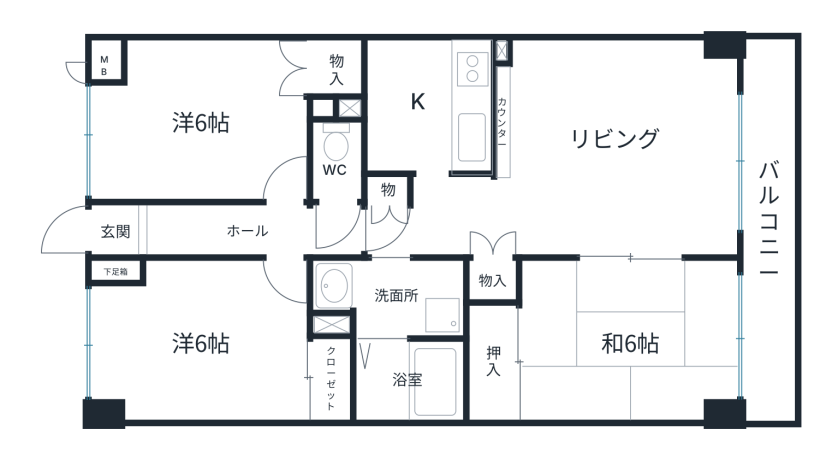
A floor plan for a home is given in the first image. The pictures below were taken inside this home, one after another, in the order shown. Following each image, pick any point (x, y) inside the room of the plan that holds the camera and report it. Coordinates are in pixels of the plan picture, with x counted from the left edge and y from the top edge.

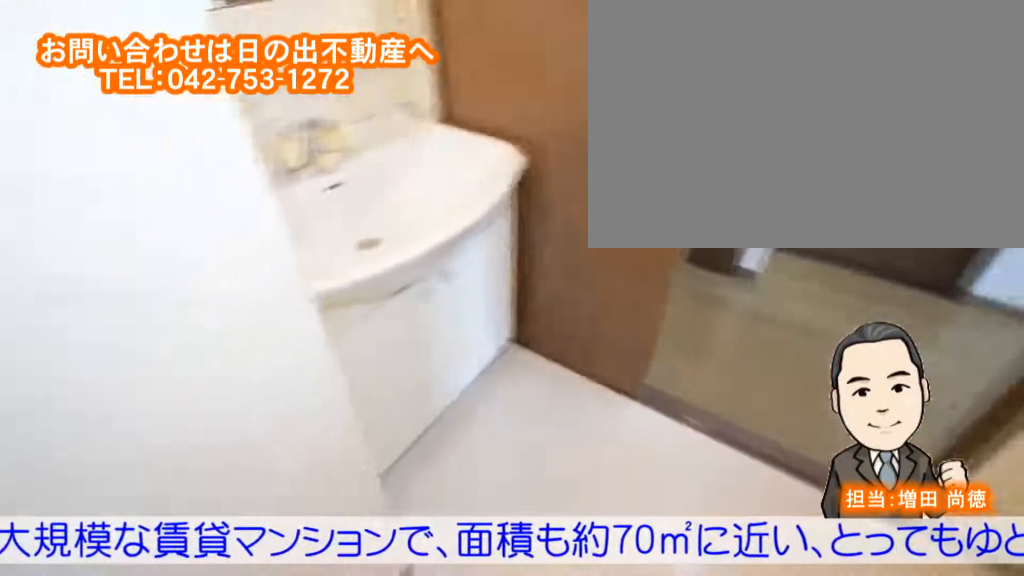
(419, 290)
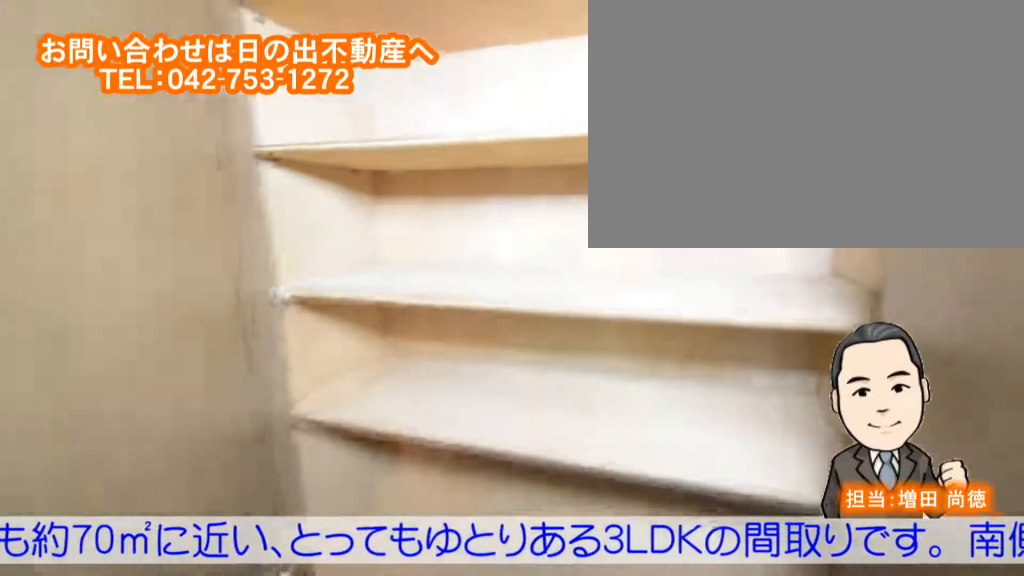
(394, 224)
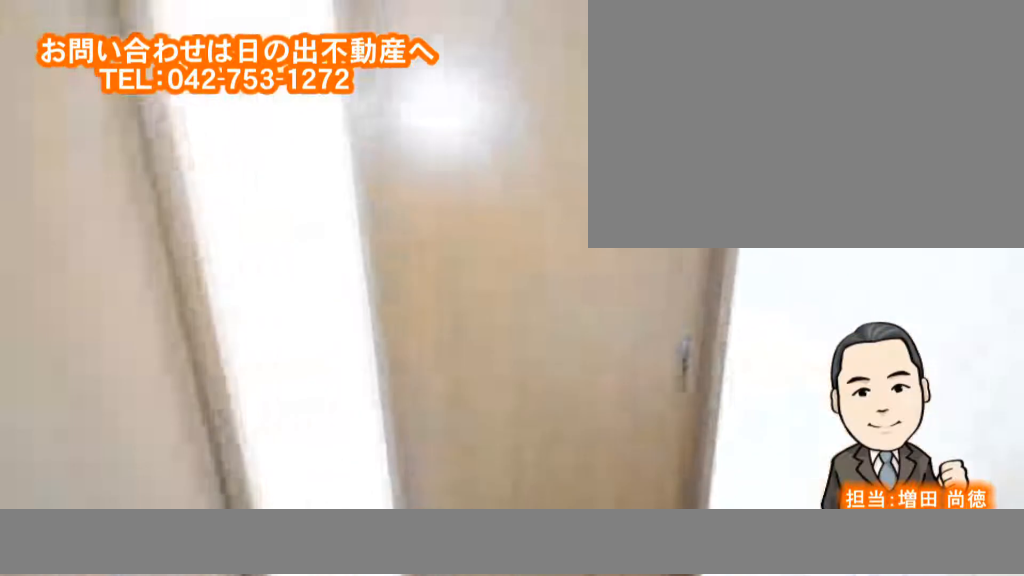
(393, 223)
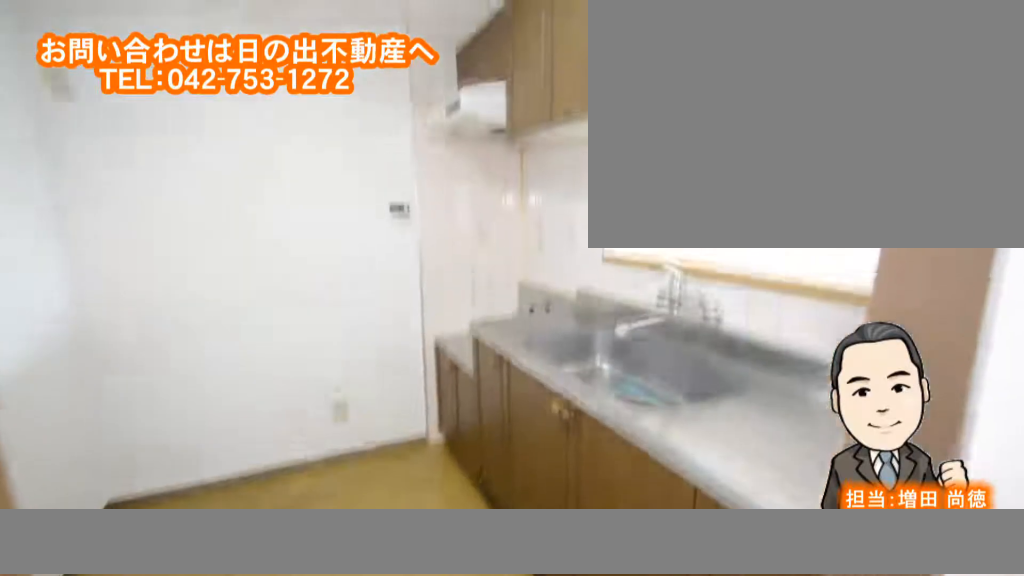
(413, 107)
